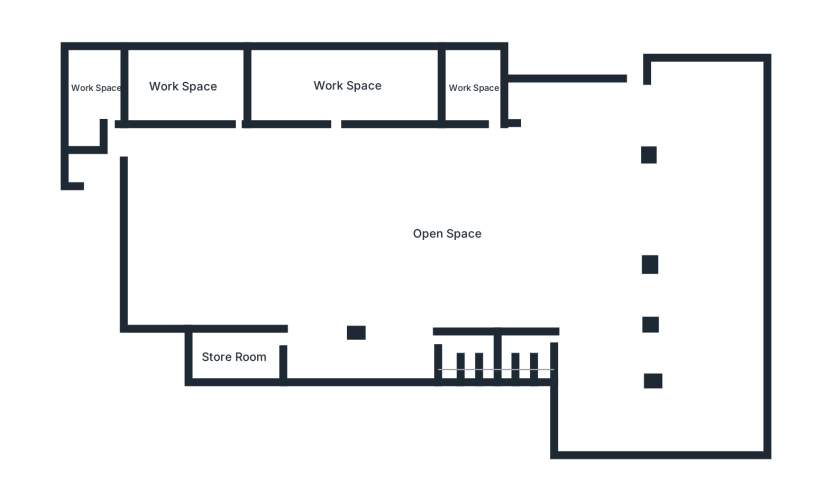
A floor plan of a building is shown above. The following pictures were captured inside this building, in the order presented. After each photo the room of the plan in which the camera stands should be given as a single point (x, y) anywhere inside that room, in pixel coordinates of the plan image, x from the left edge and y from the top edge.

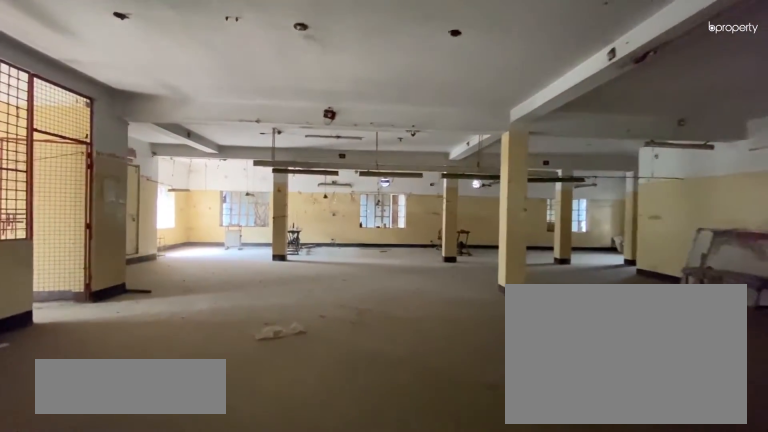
(499, 235)
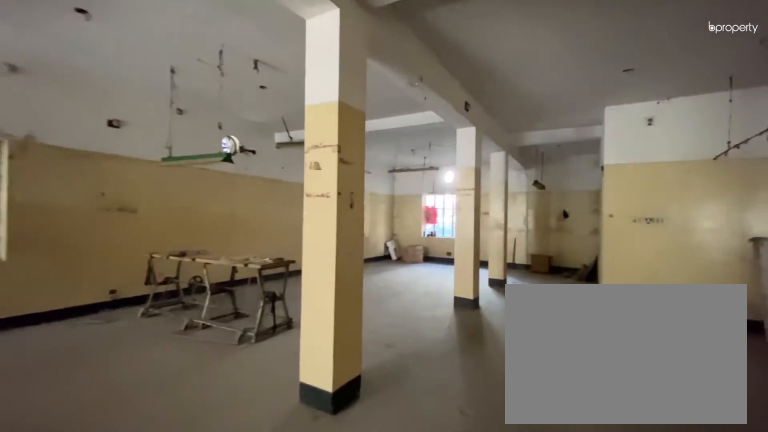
(604, 239)
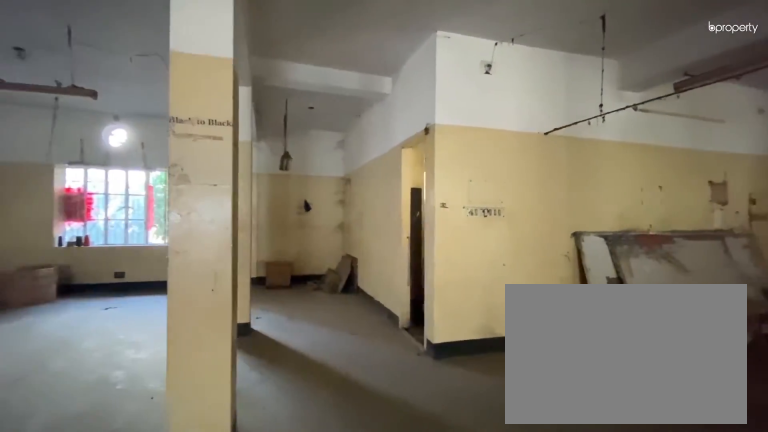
(604, 239)
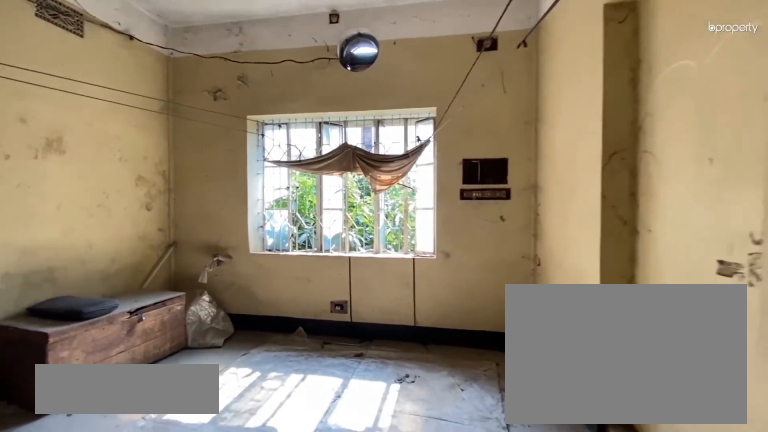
(473, 85)
